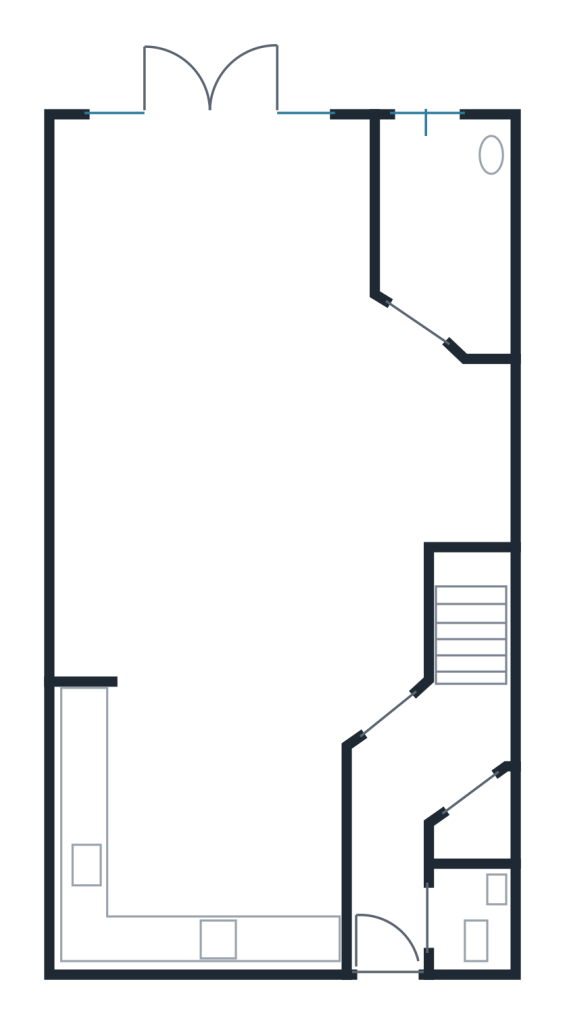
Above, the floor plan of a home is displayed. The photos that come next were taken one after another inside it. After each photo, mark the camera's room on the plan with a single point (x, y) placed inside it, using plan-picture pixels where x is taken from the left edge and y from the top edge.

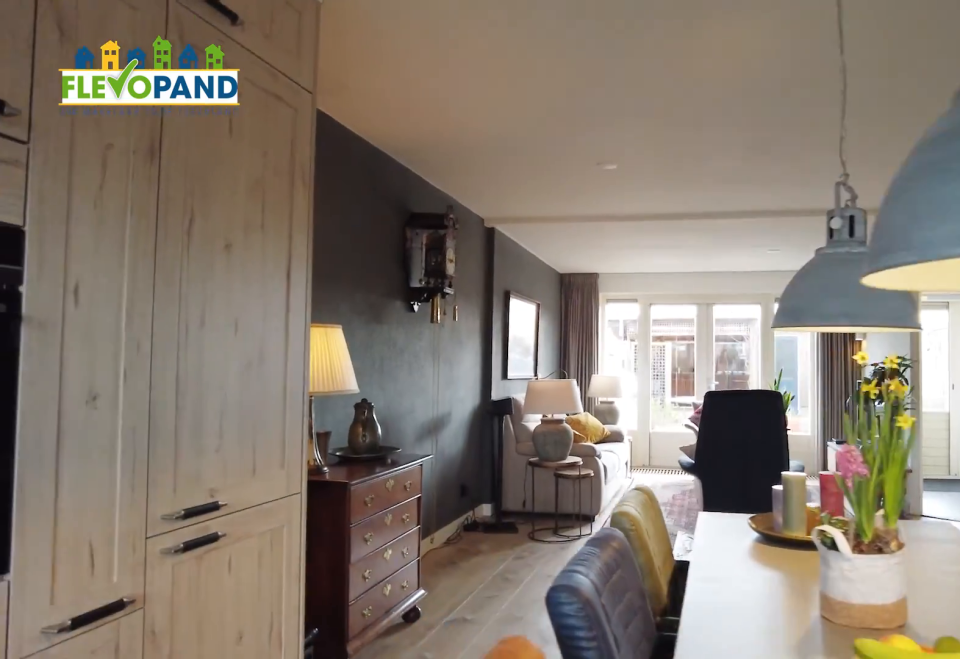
(206, 819)
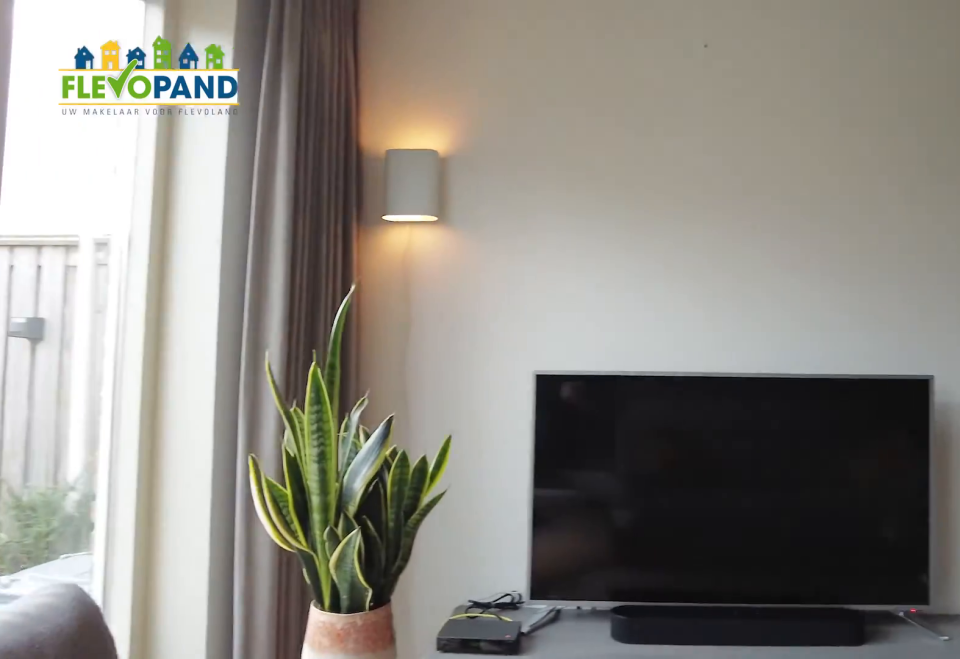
(366, 470)
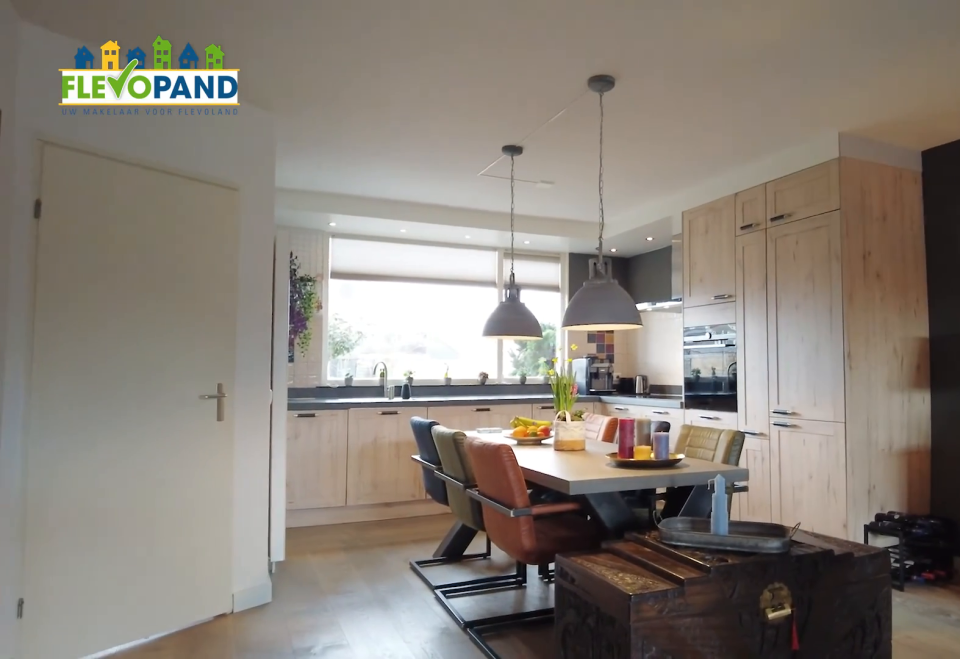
(366, 470)
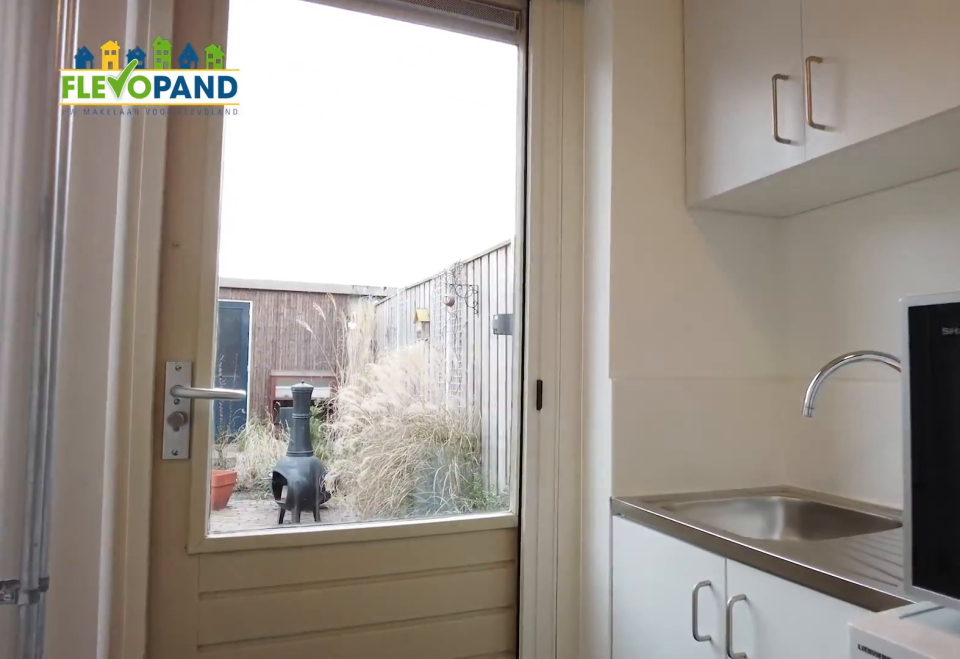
(444, 226)
